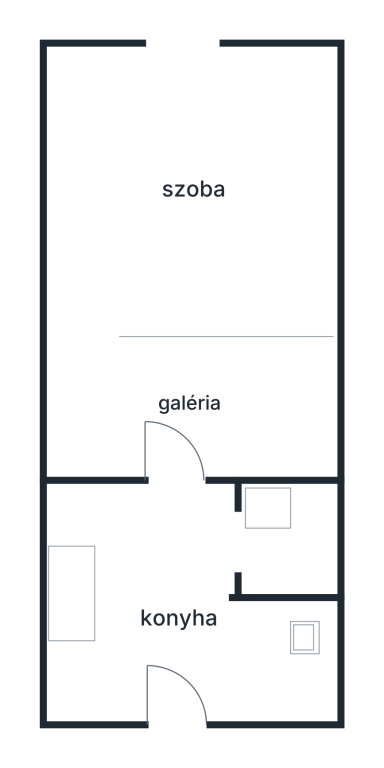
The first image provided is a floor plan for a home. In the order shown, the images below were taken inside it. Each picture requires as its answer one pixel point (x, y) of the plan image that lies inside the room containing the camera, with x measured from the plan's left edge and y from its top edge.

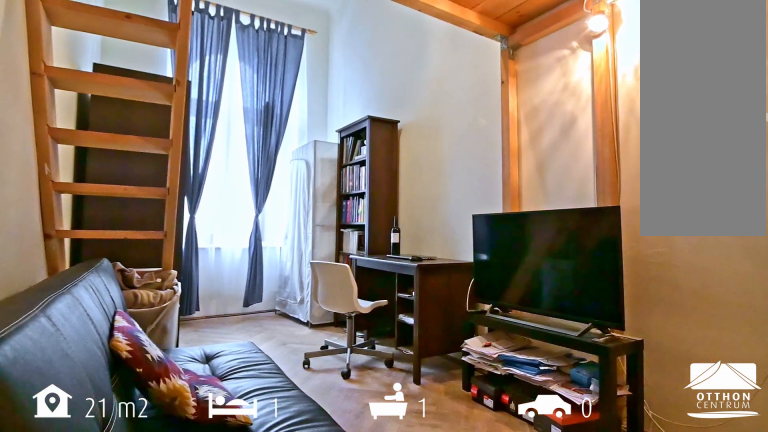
(198, 197)
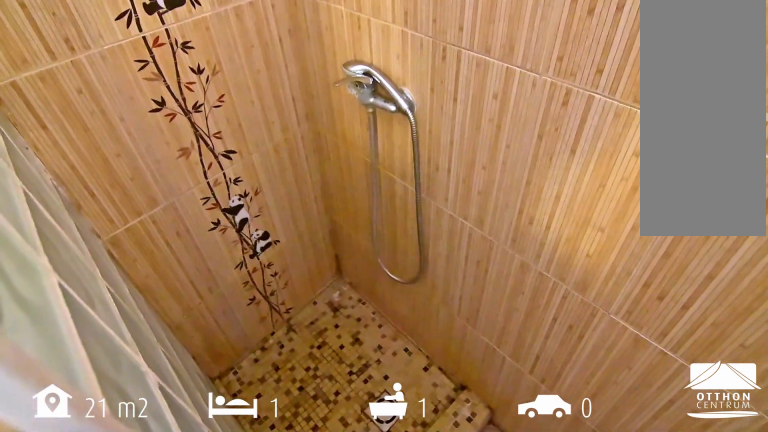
(296, 541)
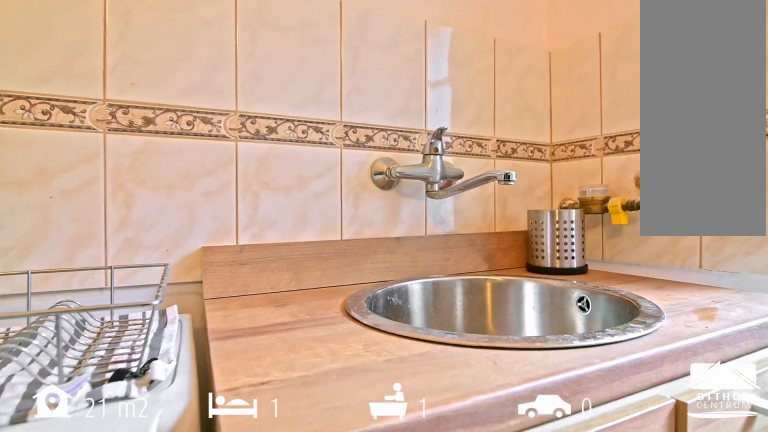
(167, 621)
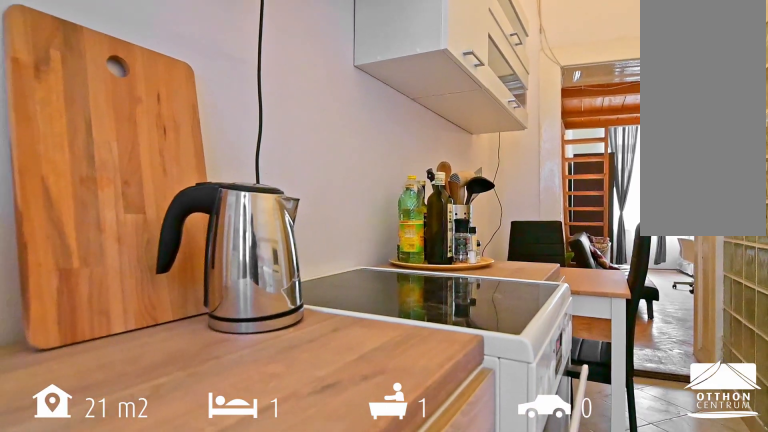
(167, 621)
